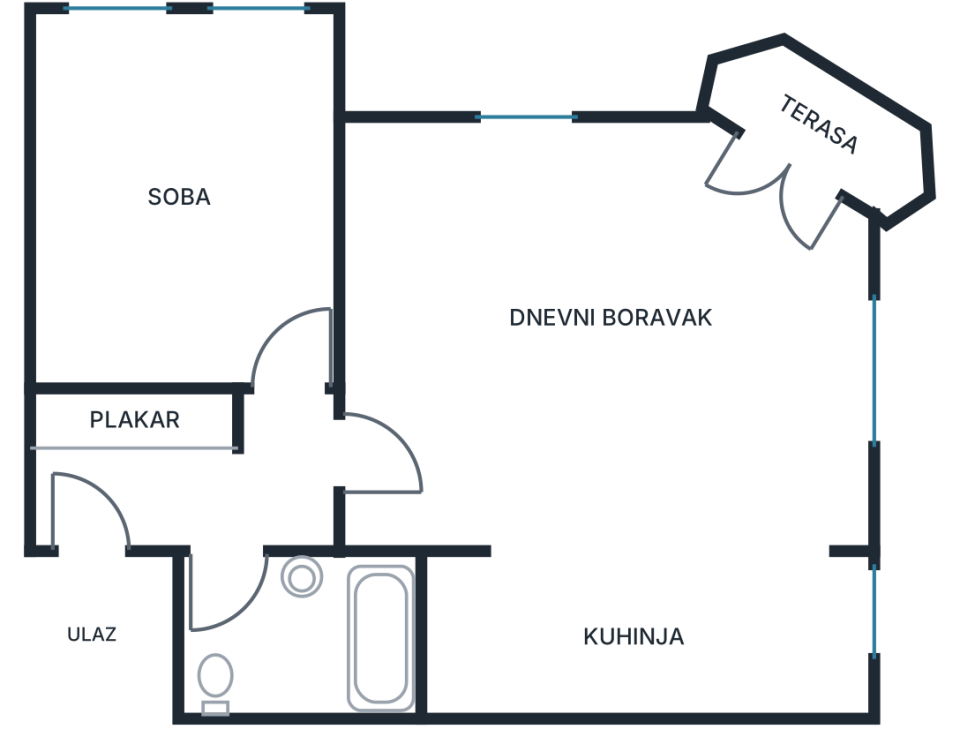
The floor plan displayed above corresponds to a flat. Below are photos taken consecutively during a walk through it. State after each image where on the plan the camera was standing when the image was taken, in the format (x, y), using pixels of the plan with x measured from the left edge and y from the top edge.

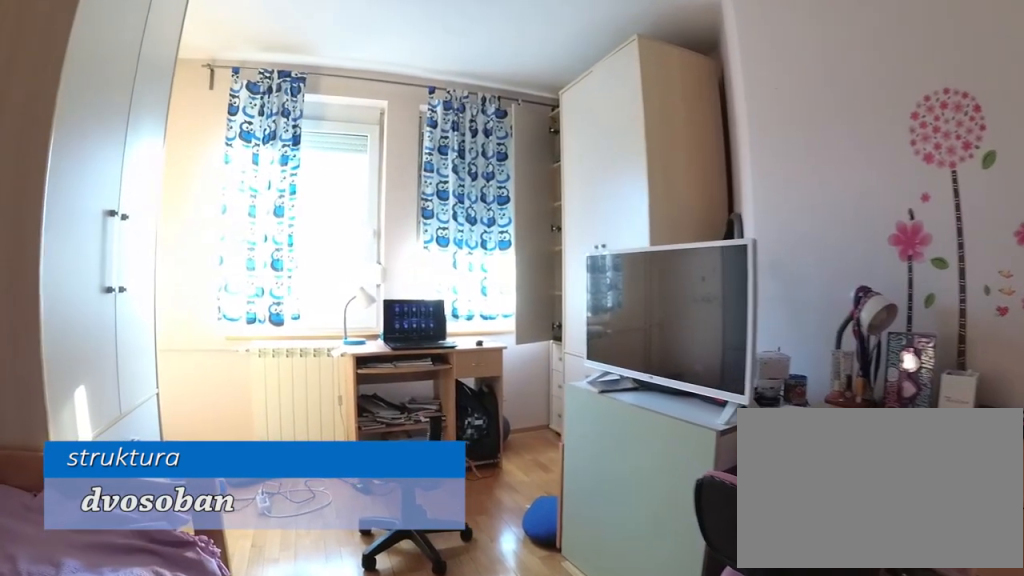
(149, 266)
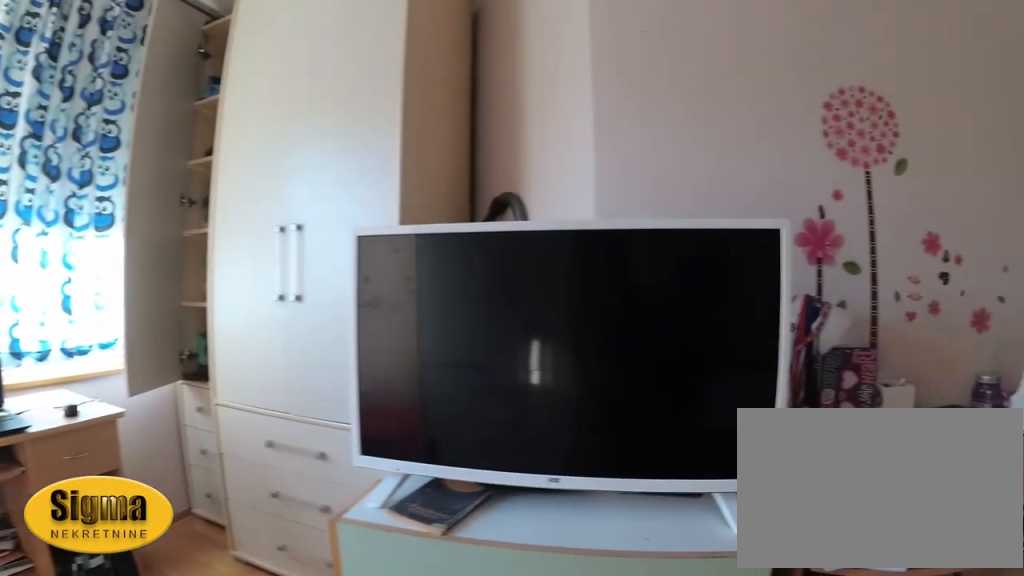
(147, 193)
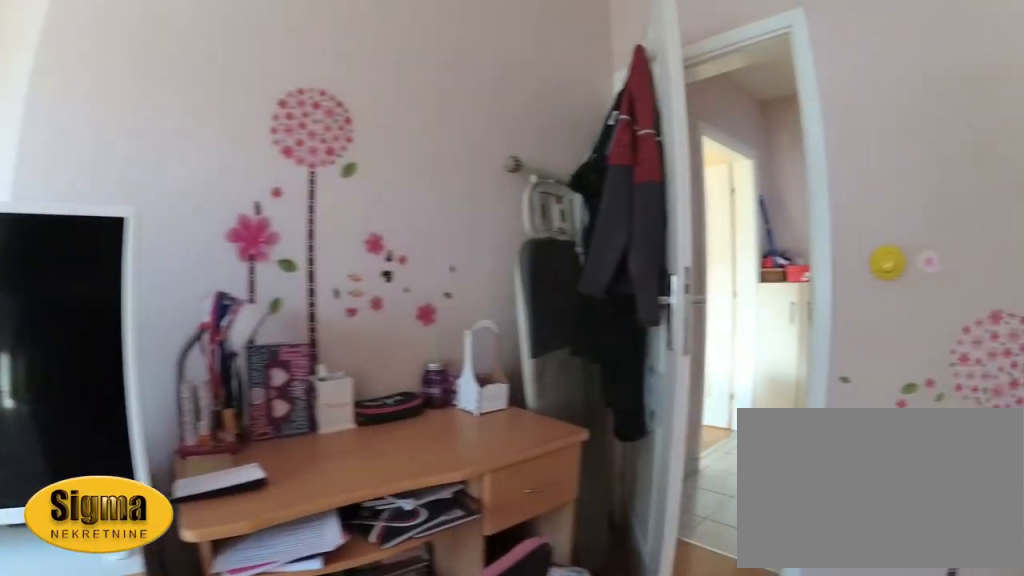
(168, 177)
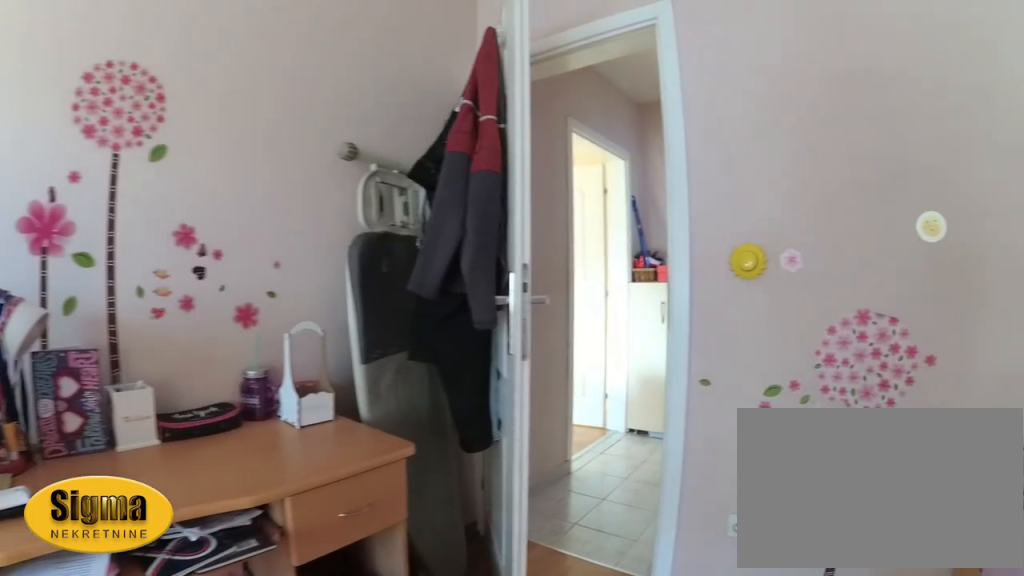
(183, 186)
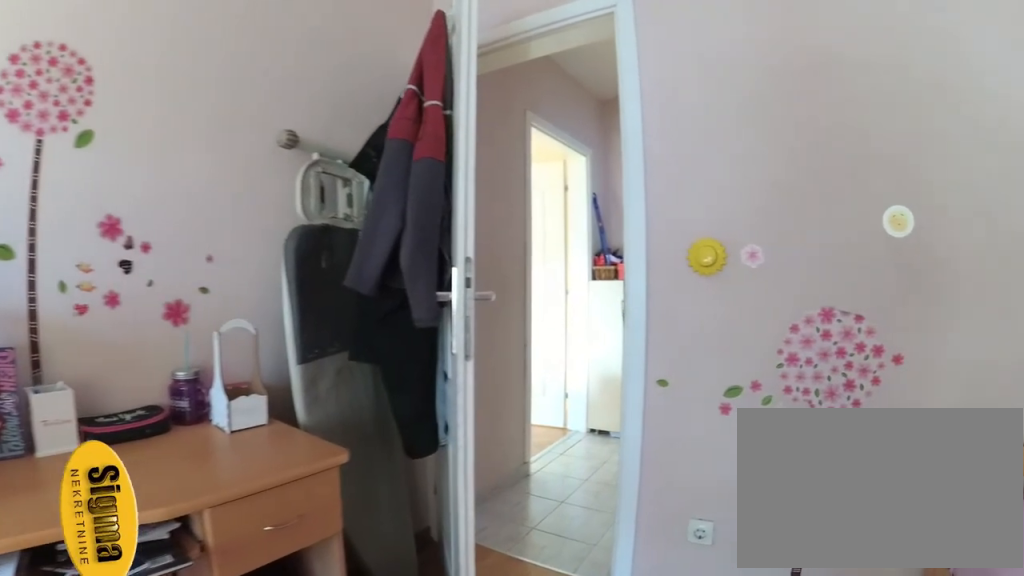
(191, 201)
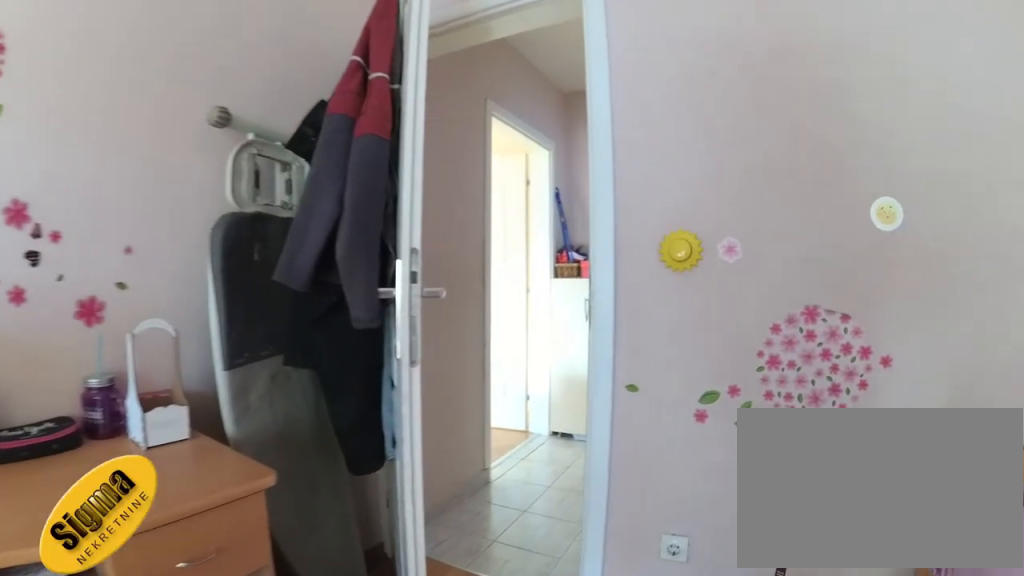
(201, 217)
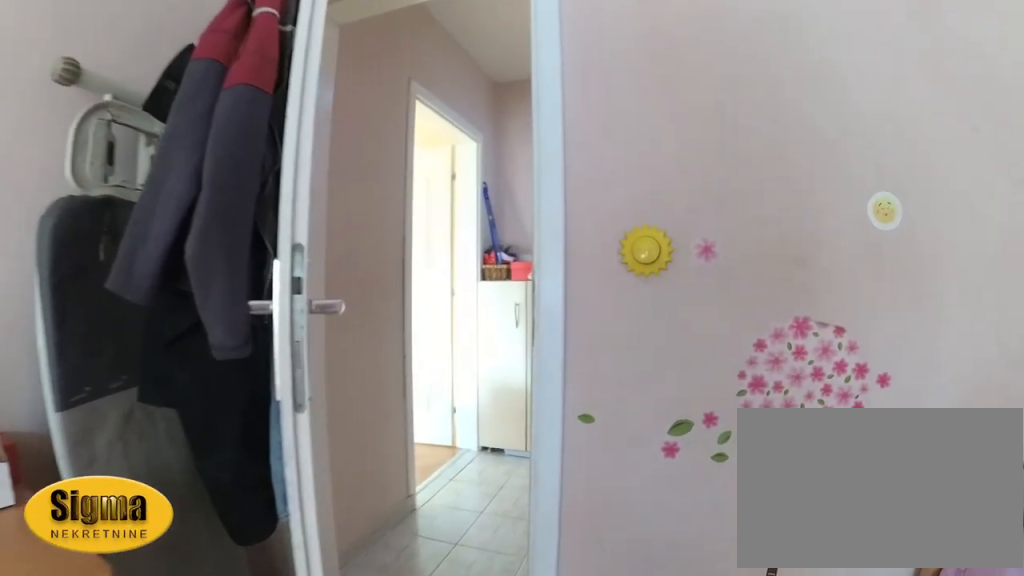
(219, 250)
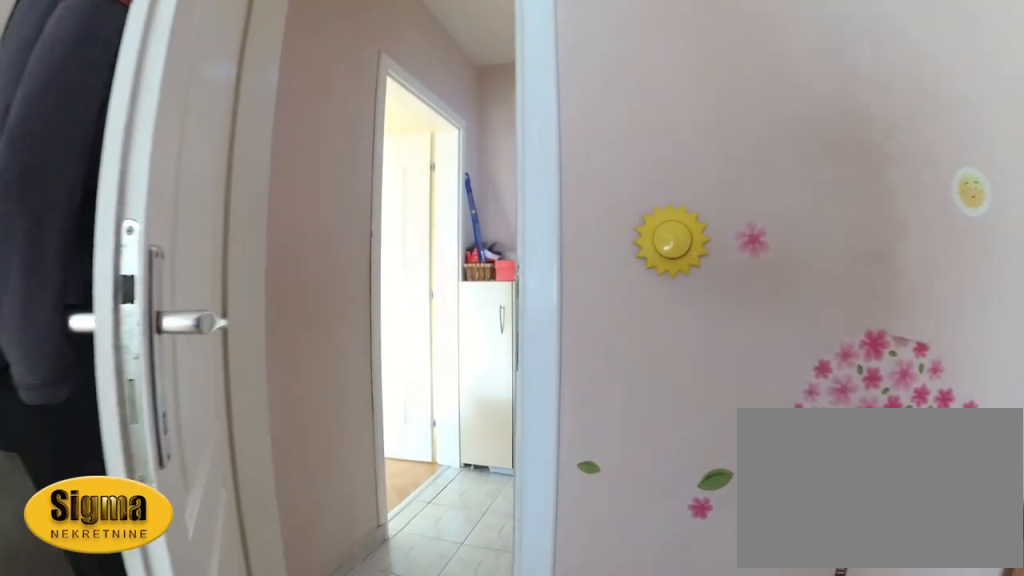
(238, 278)
